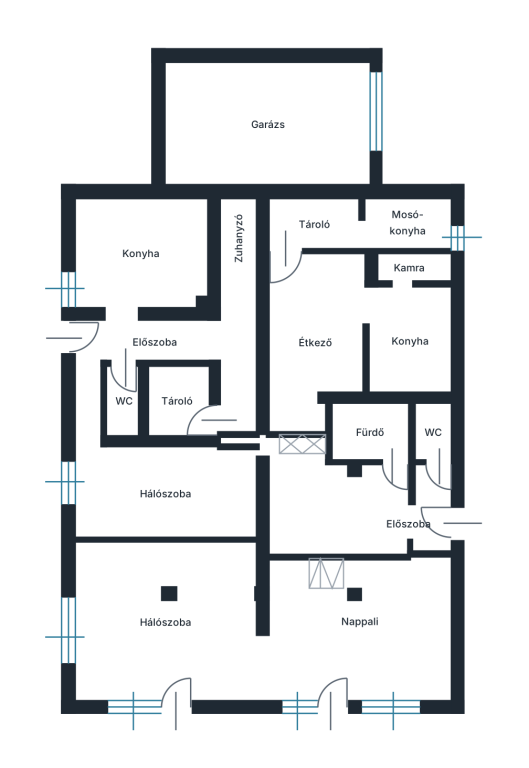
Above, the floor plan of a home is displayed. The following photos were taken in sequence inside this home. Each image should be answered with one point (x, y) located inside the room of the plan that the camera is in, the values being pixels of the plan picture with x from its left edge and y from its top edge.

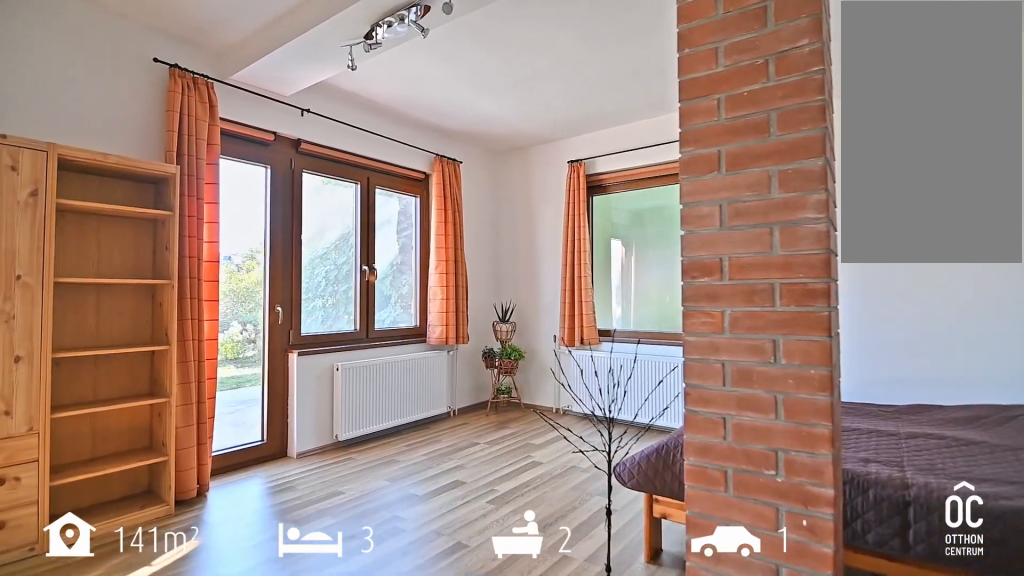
(165, 620)
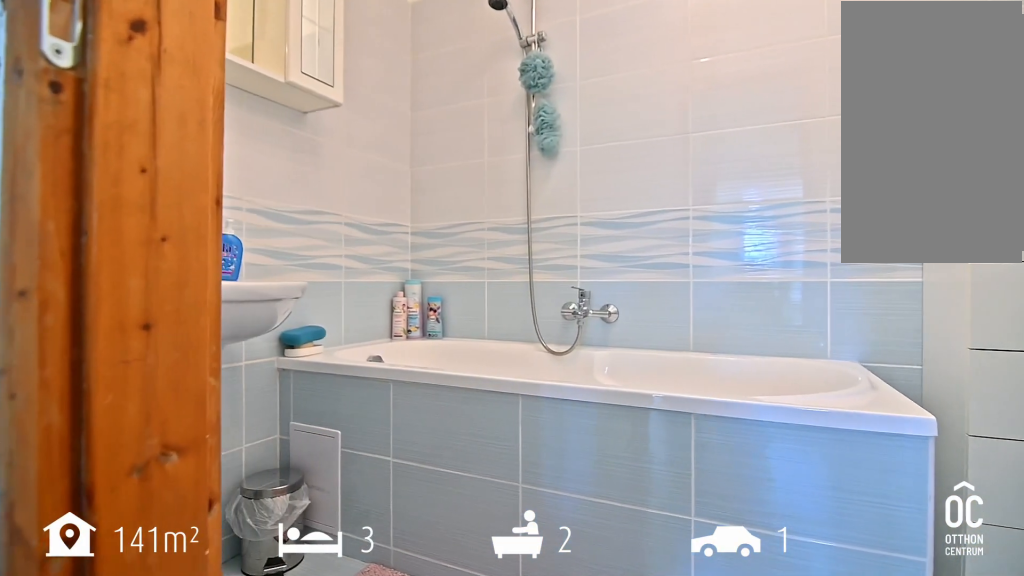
(369, 430)
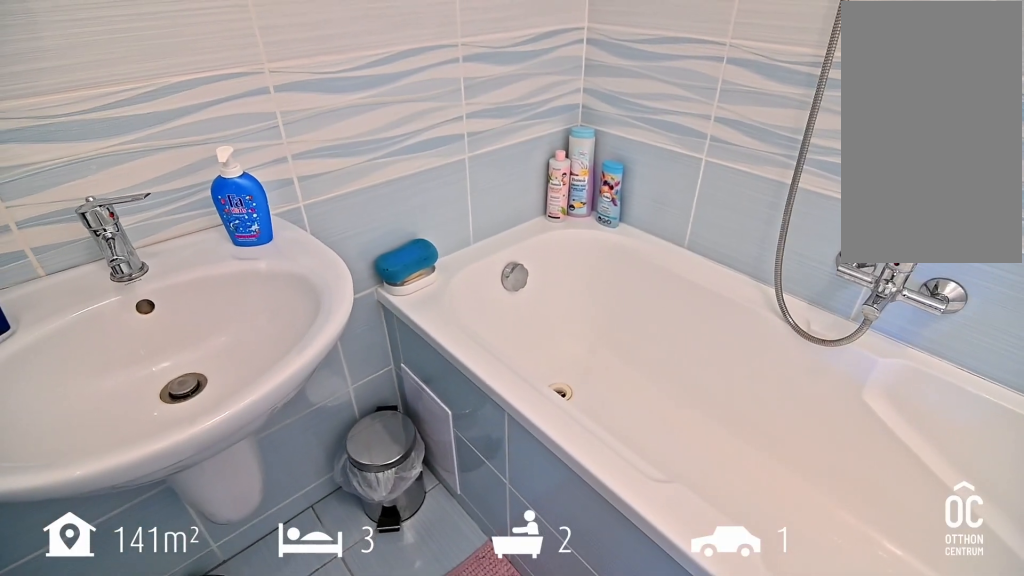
(369, 430)
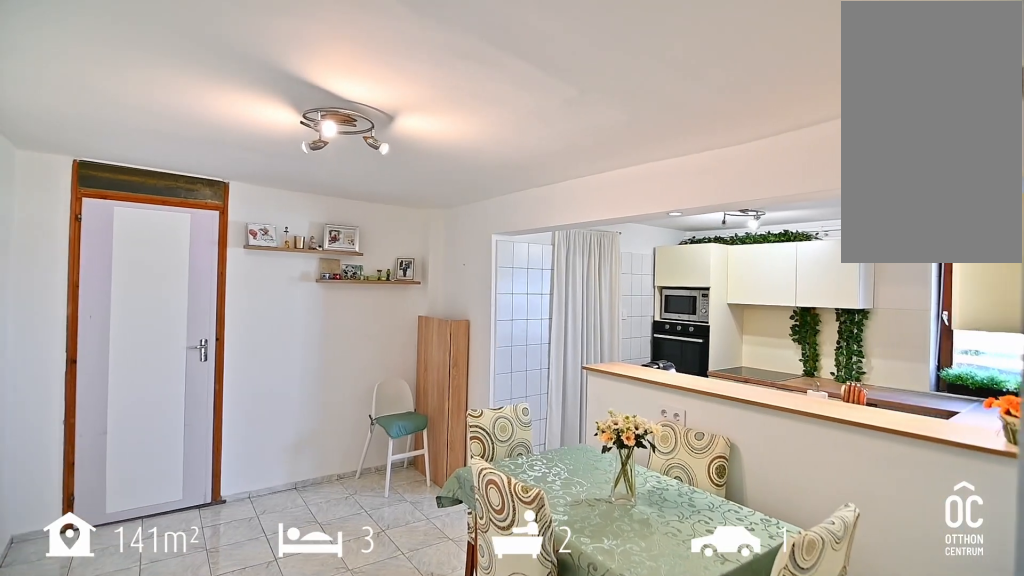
(314, 330)
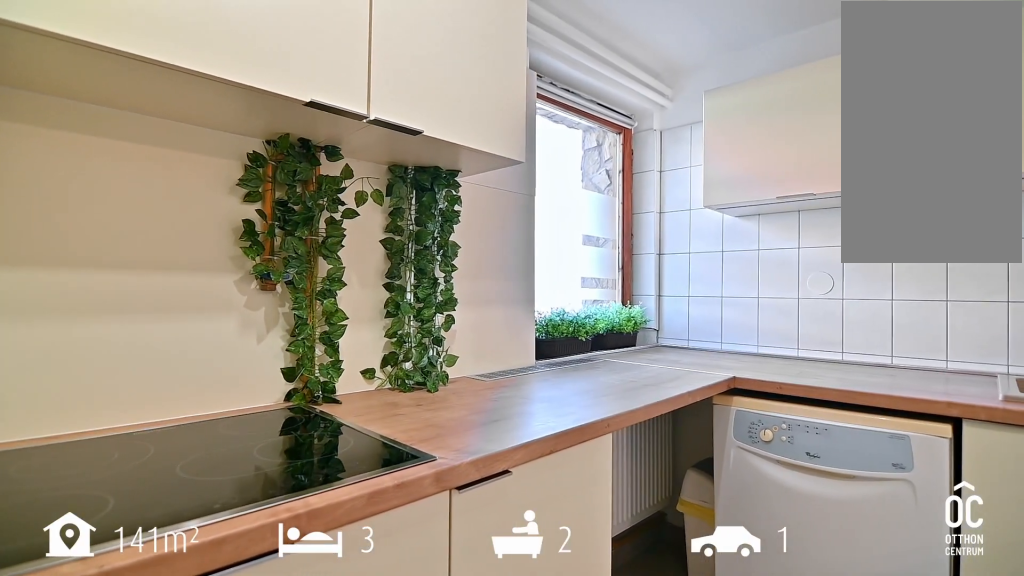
(410, 335)
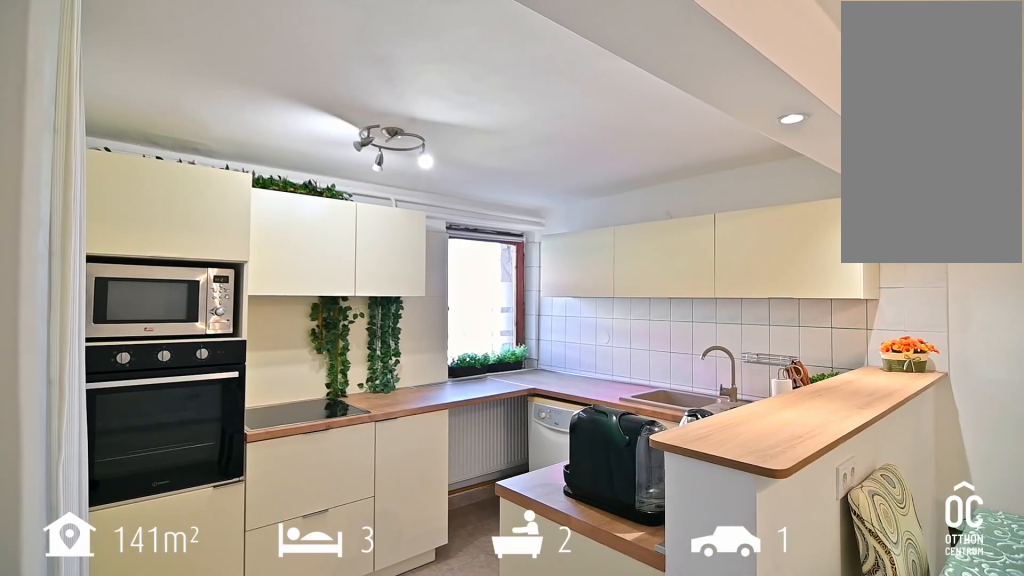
(410, 336)
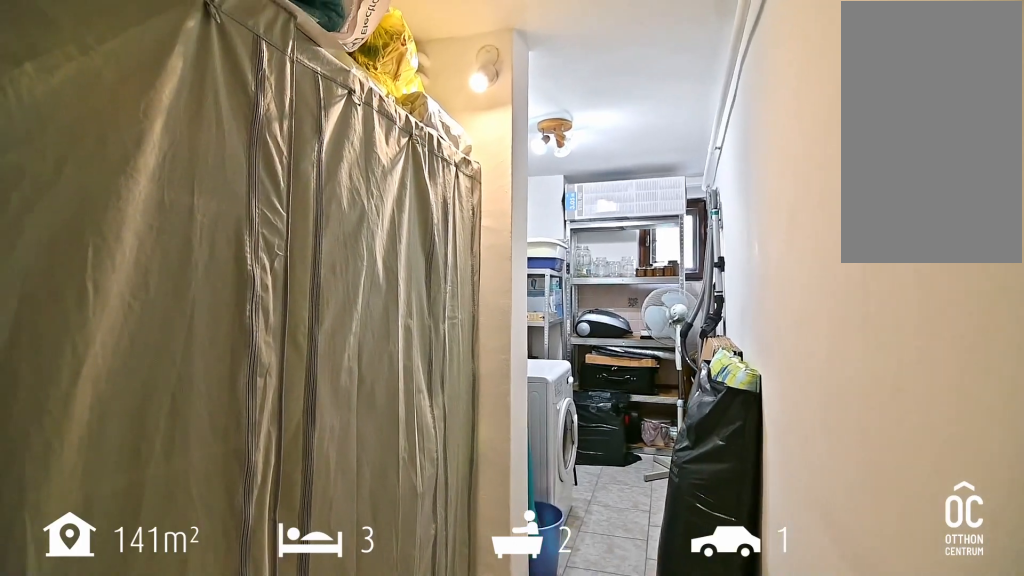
(363, 222)
